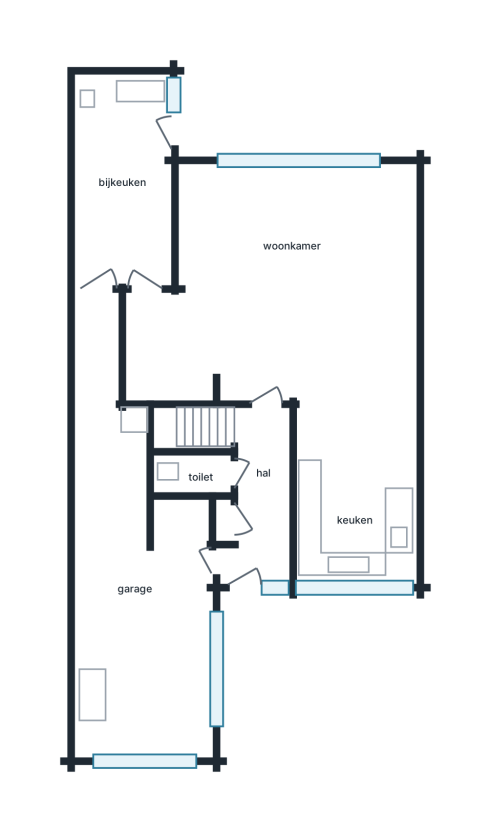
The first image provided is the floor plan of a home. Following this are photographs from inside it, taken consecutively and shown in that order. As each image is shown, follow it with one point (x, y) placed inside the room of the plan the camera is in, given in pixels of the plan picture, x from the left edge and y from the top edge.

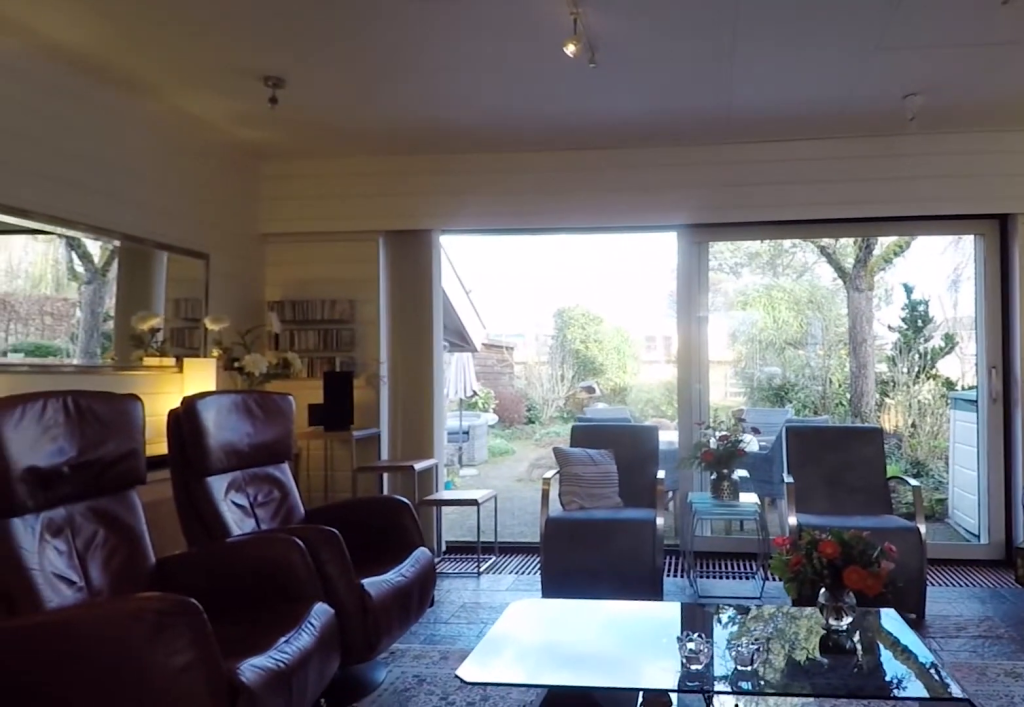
(201, 328)
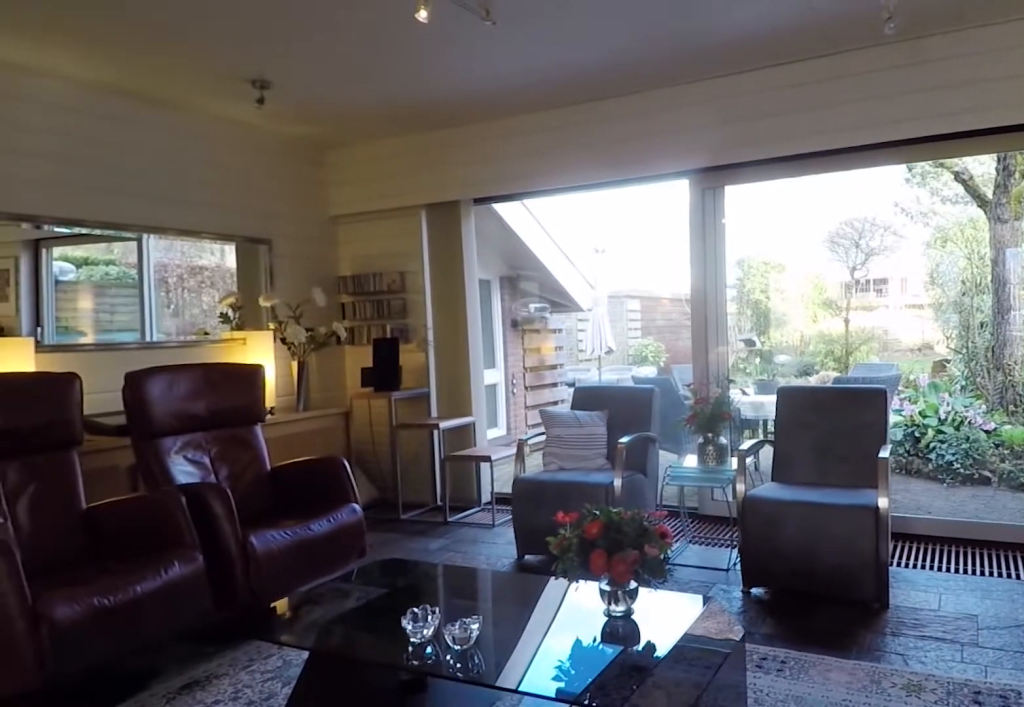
(207, 326)
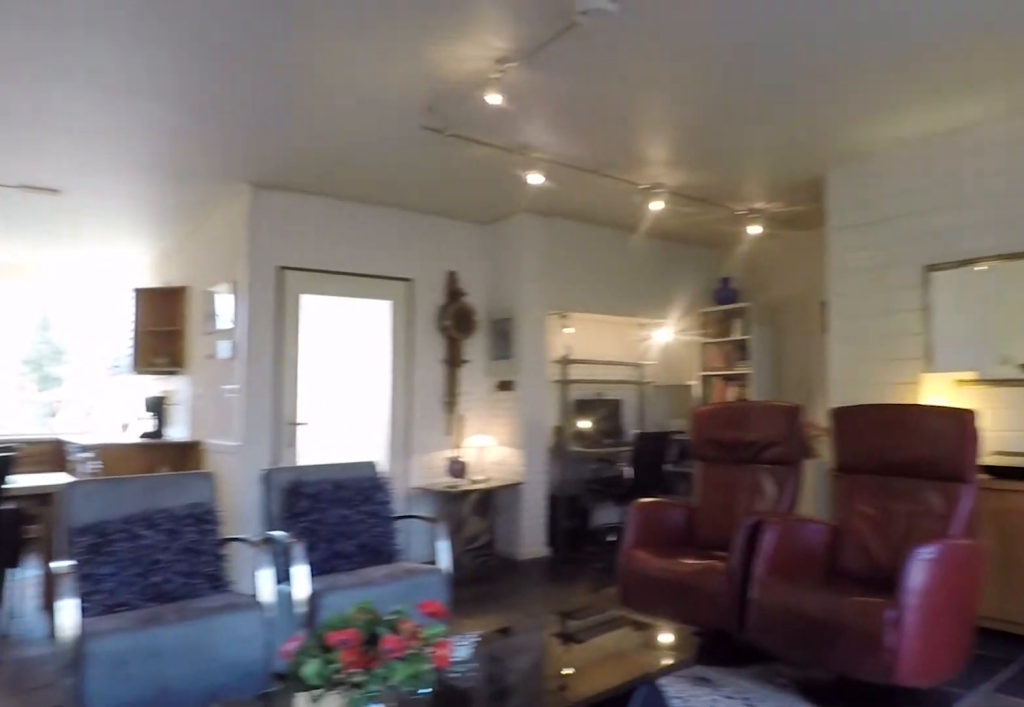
(207, 326)
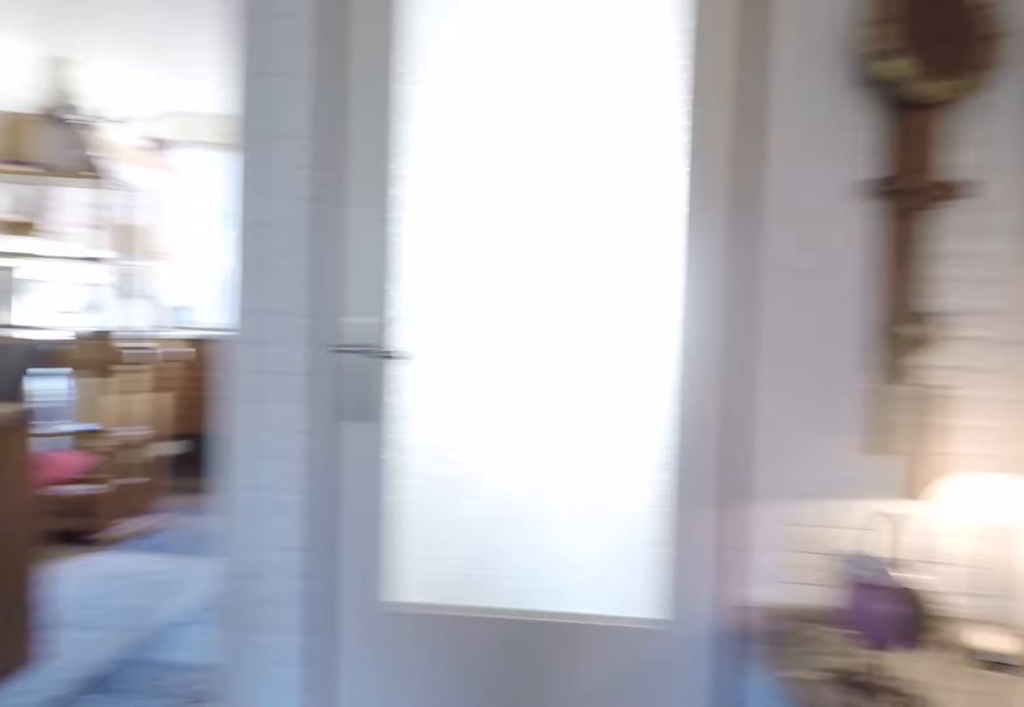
(212, 314)
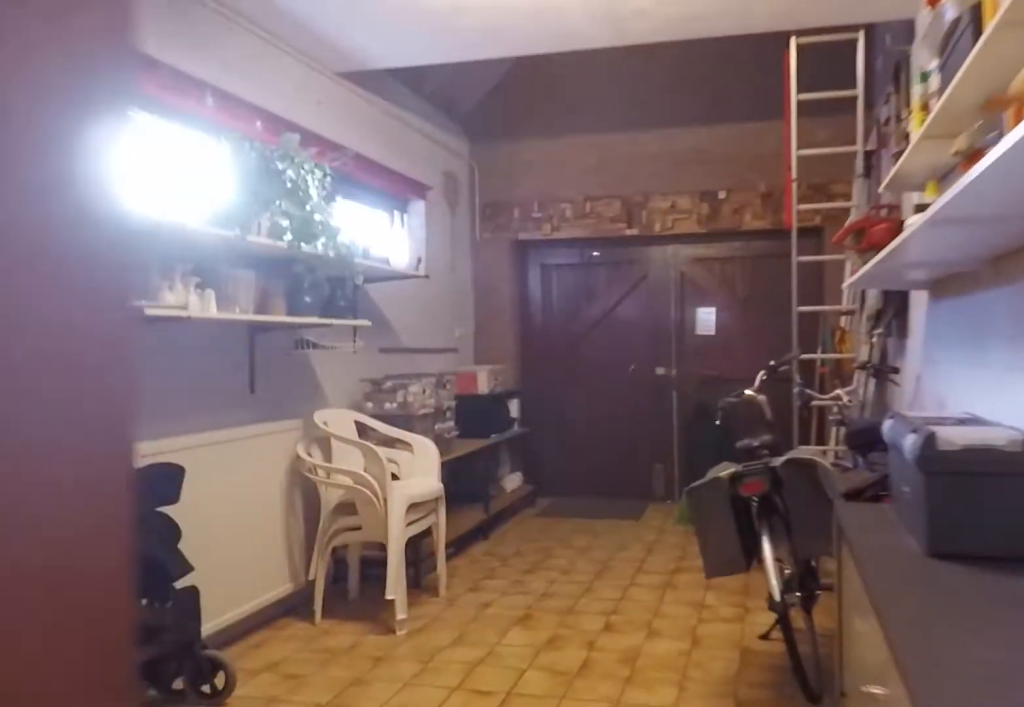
(137, 569)
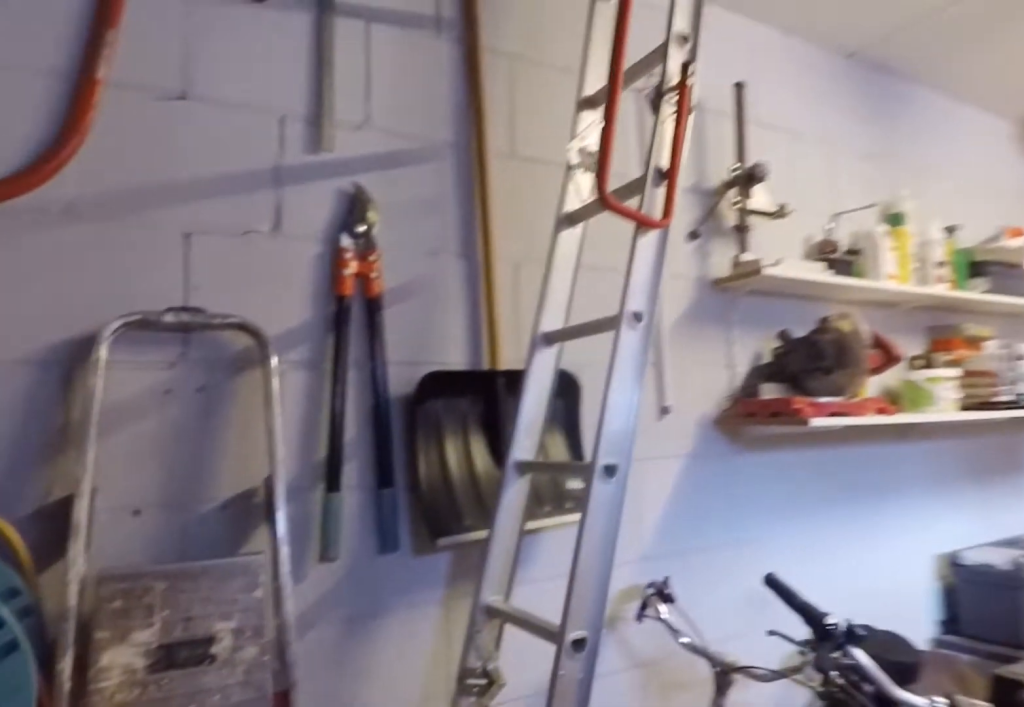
(137, 569)
